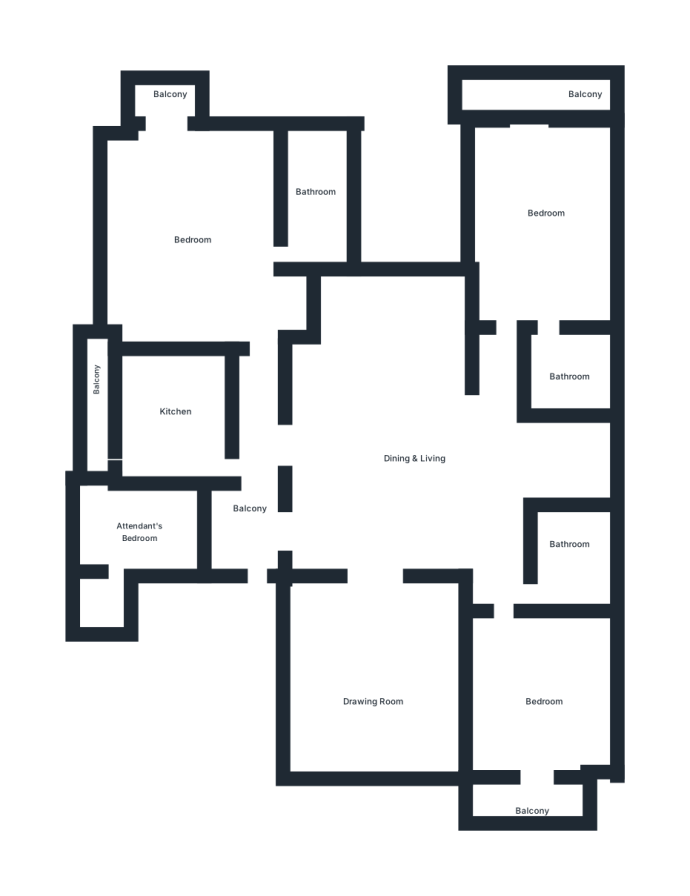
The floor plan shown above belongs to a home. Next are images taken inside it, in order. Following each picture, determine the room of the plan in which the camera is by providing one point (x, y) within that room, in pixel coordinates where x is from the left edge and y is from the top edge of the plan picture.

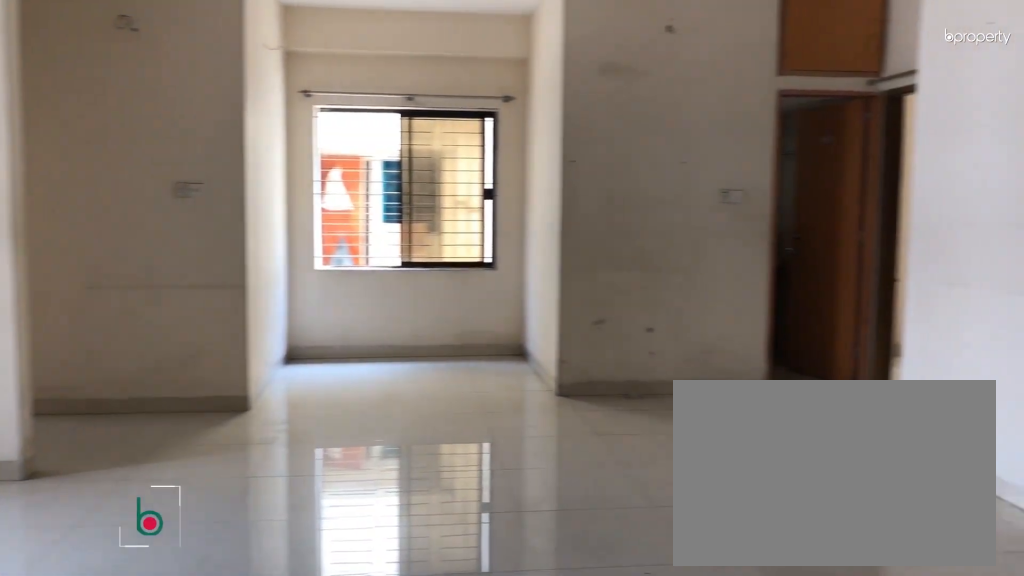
(353, 473)
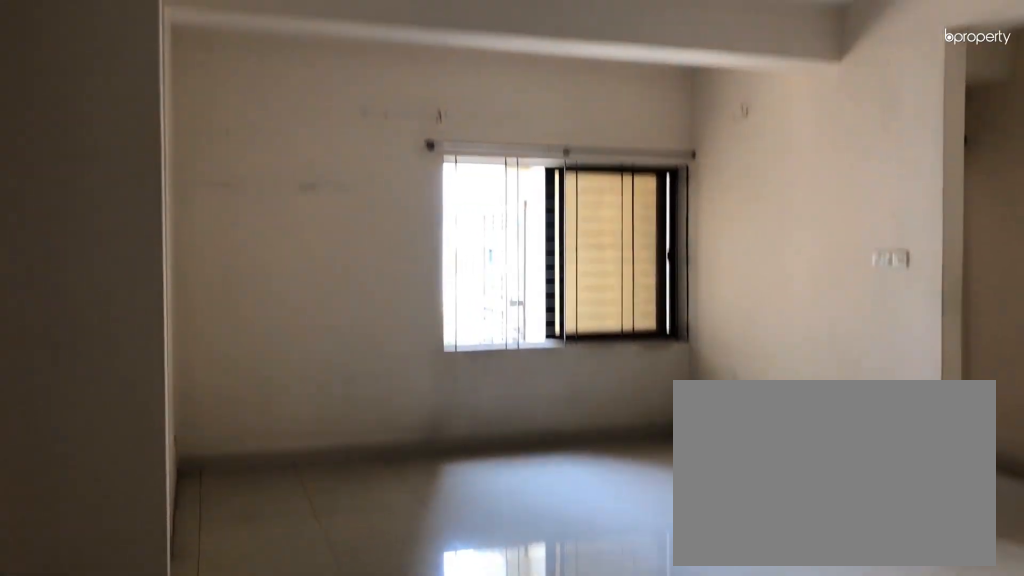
(392, 460)
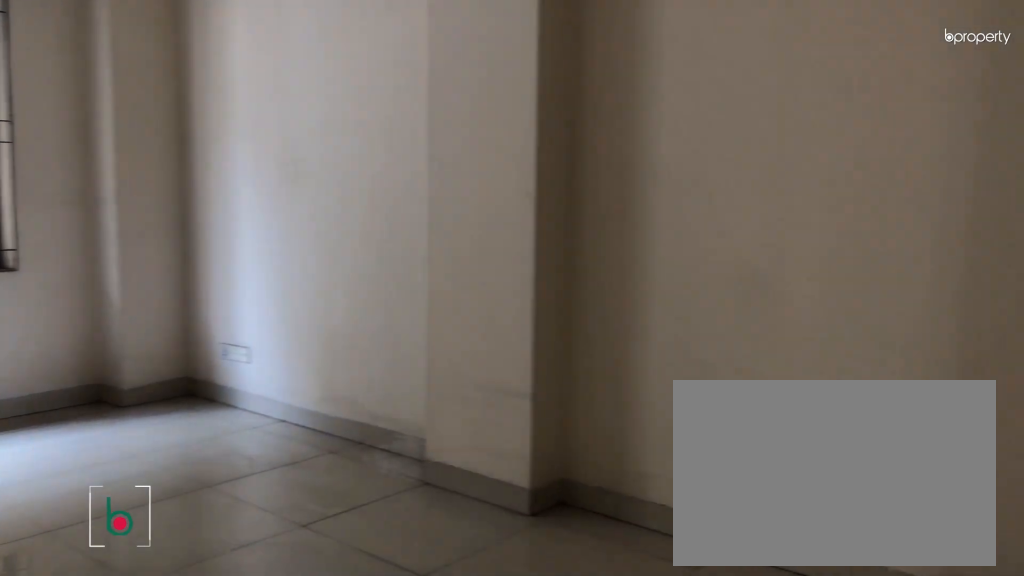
(377, 686)
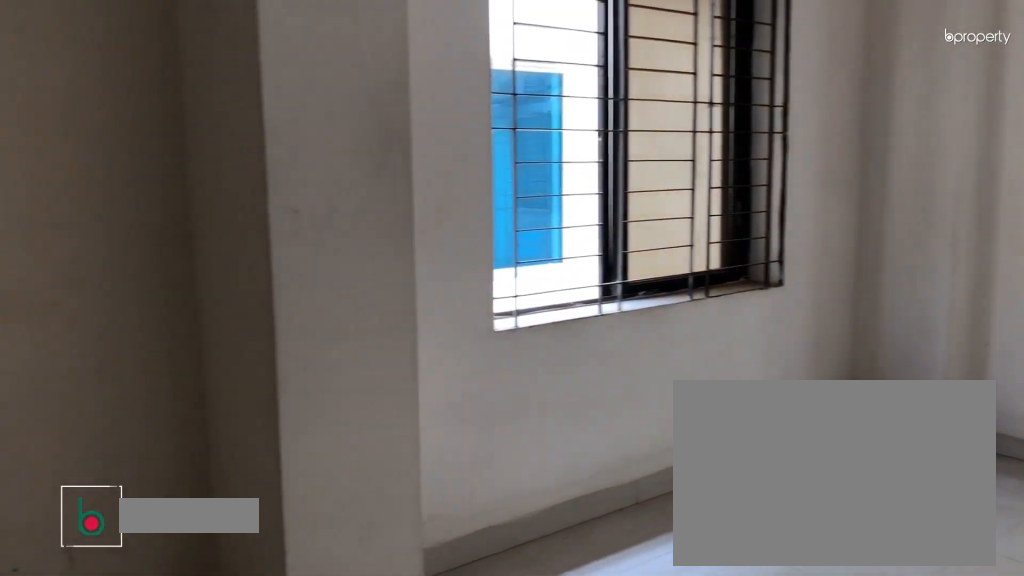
(532, 697)
